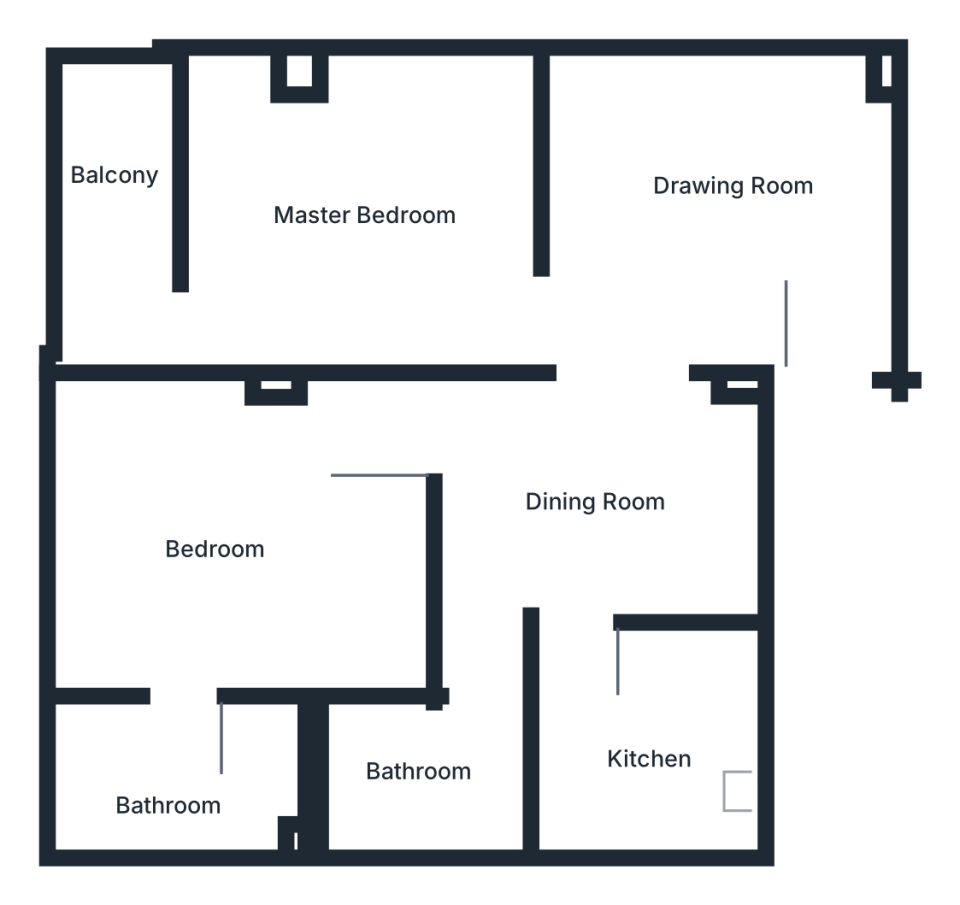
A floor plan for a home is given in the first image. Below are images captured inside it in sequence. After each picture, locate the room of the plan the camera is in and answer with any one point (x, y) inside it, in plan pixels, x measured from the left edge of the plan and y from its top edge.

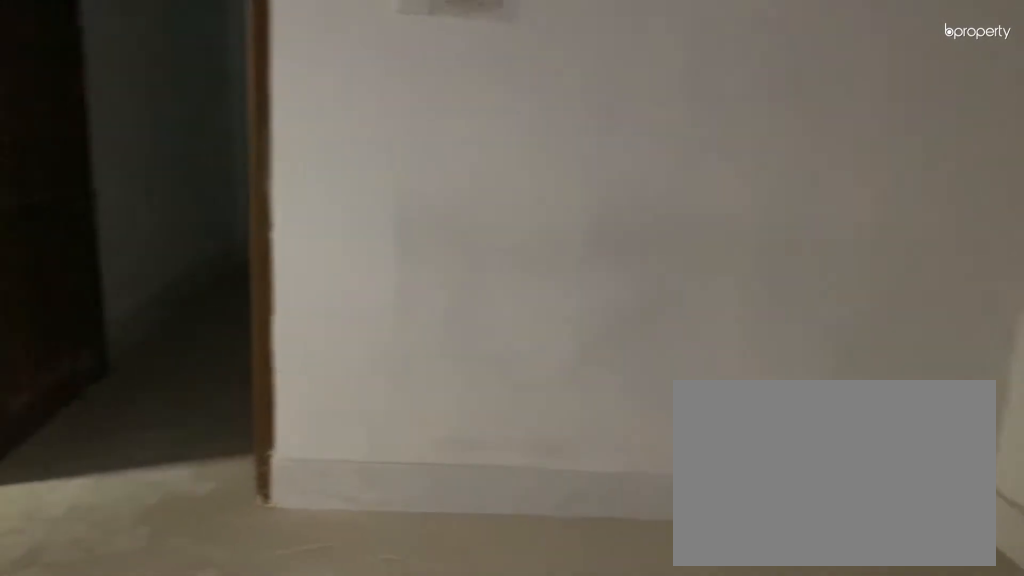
(704, 207)
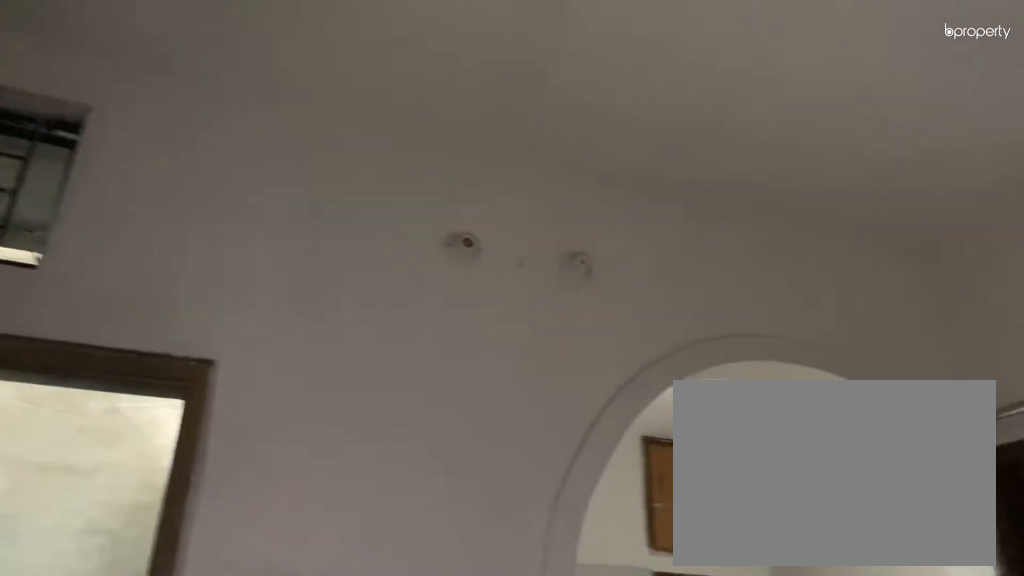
(704, 207)
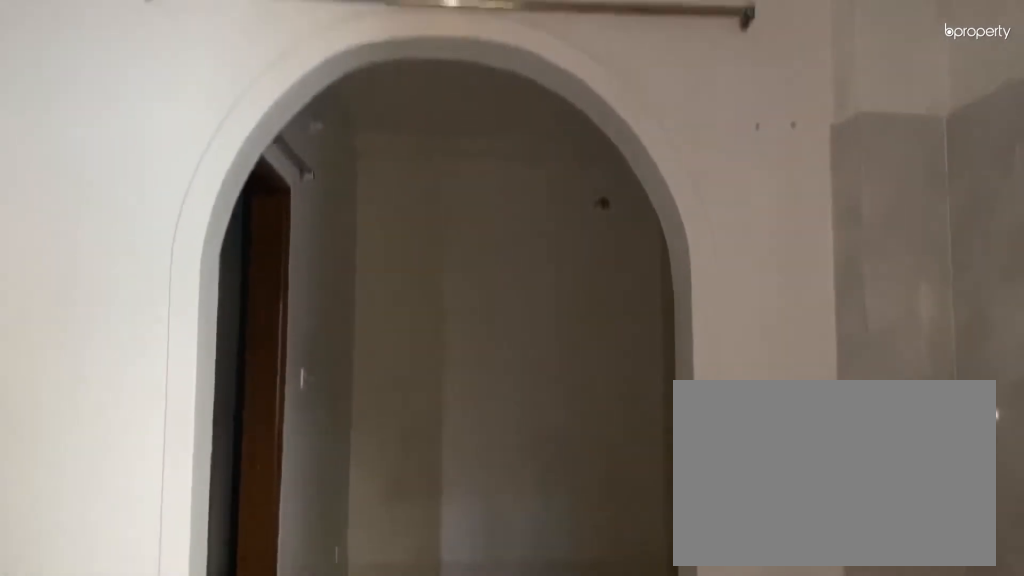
(583, 490)
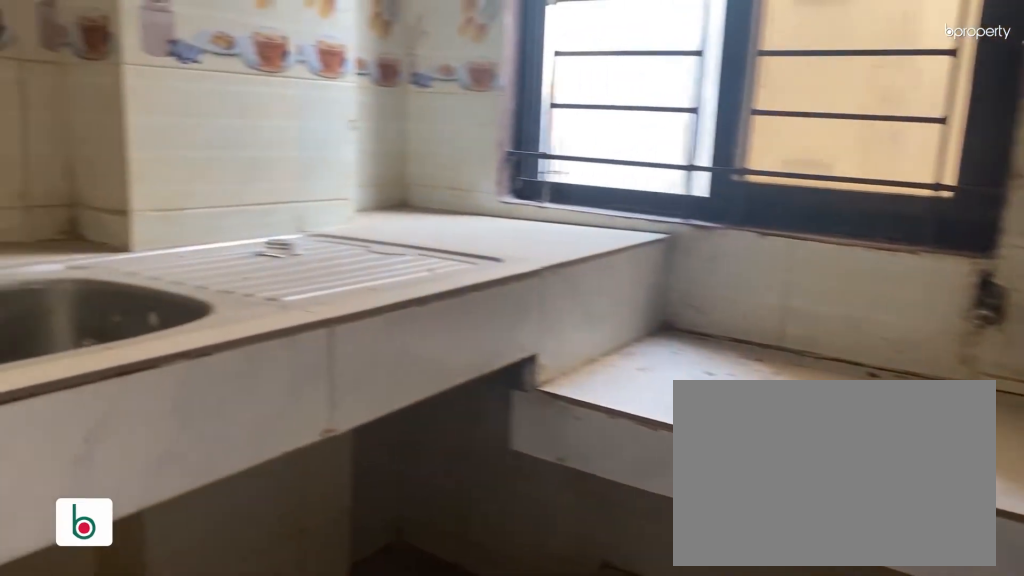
(650, 725)
